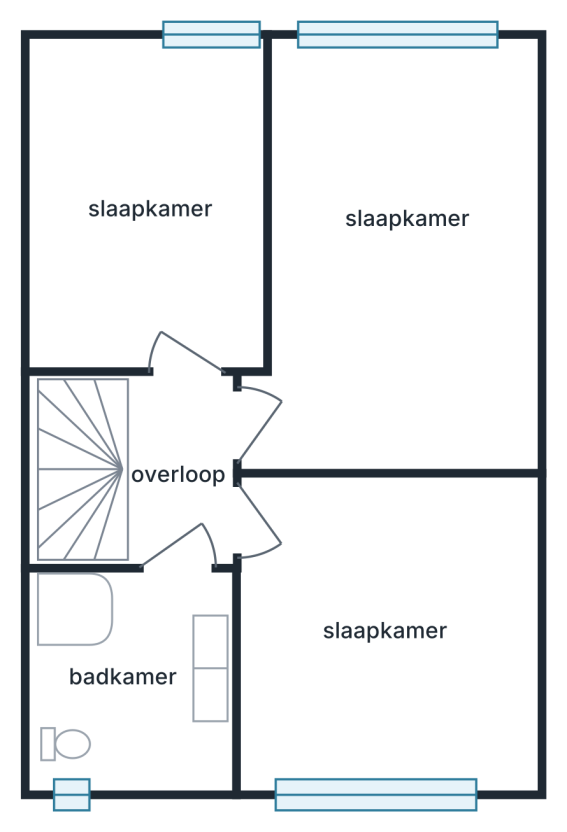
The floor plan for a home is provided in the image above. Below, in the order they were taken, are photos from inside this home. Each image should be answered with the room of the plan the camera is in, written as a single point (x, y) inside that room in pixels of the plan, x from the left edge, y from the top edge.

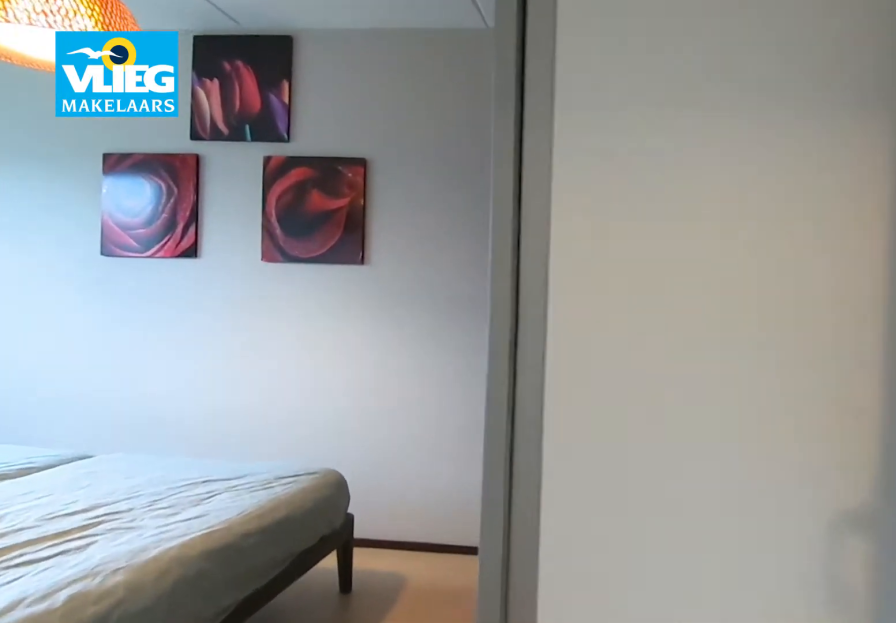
(394, 191)
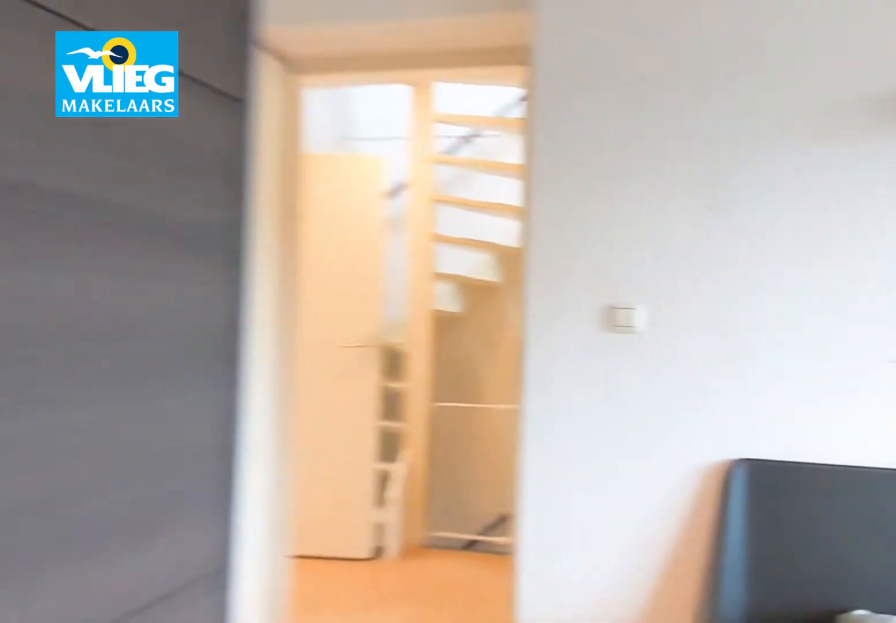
(394, 191)
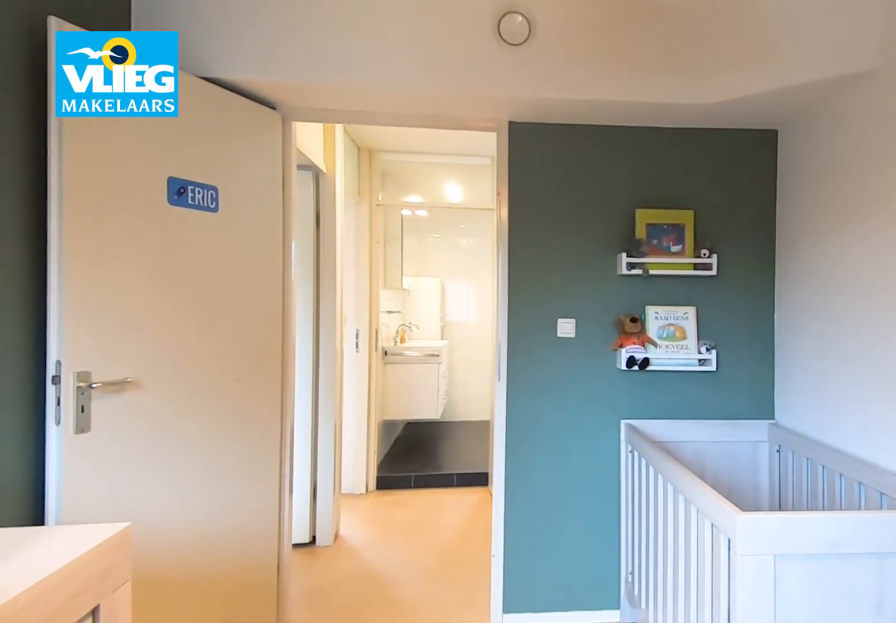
(137, 182)
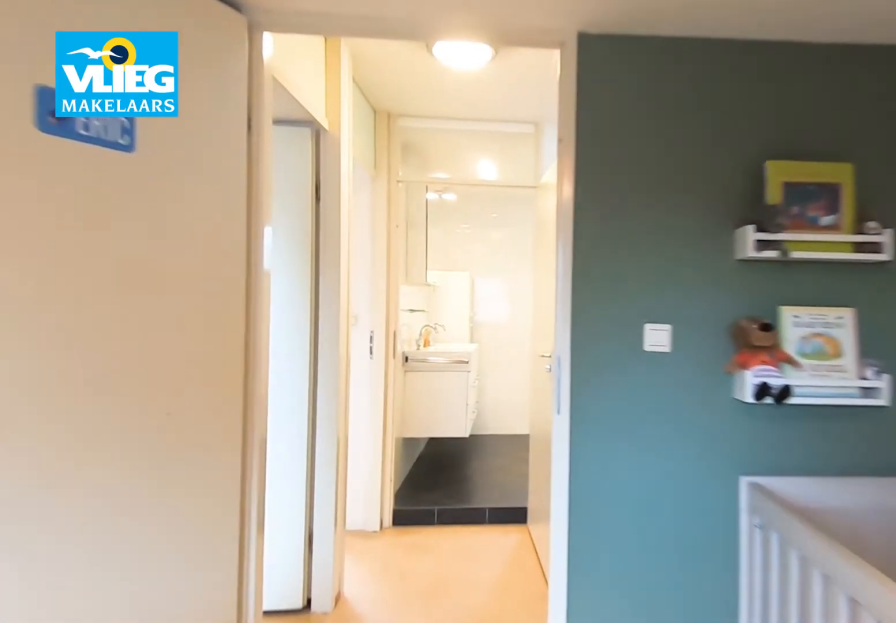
(137, 182)
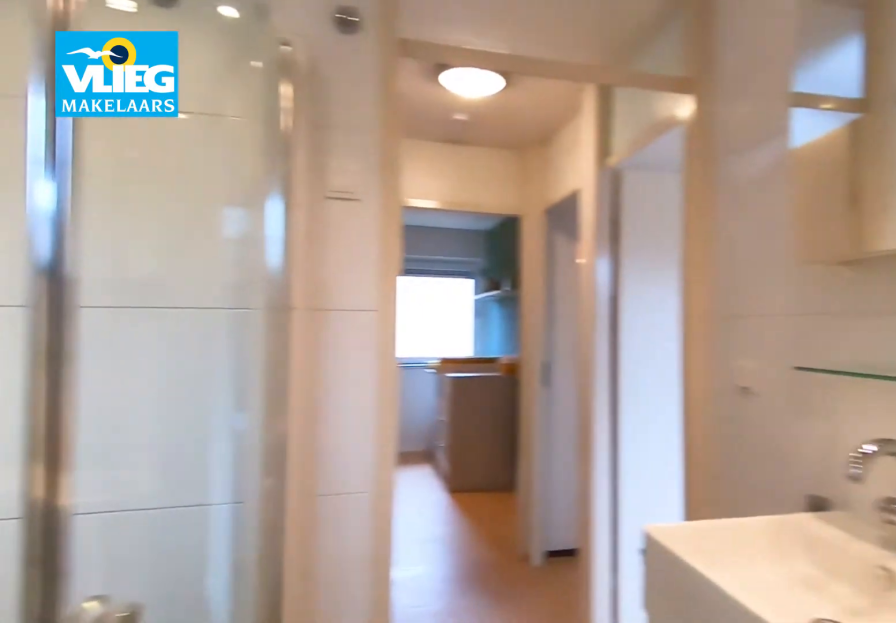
(135, 674)
